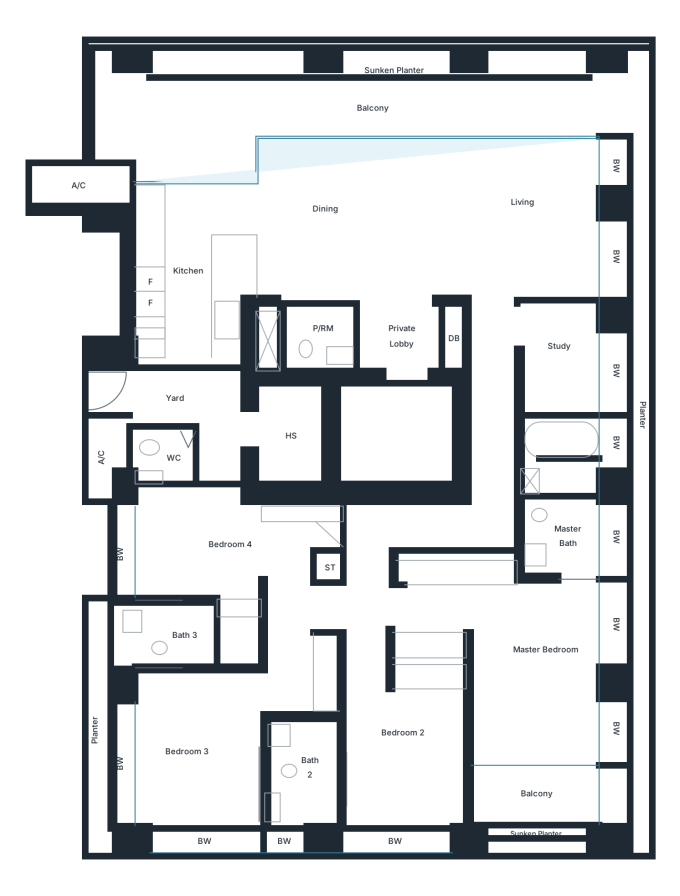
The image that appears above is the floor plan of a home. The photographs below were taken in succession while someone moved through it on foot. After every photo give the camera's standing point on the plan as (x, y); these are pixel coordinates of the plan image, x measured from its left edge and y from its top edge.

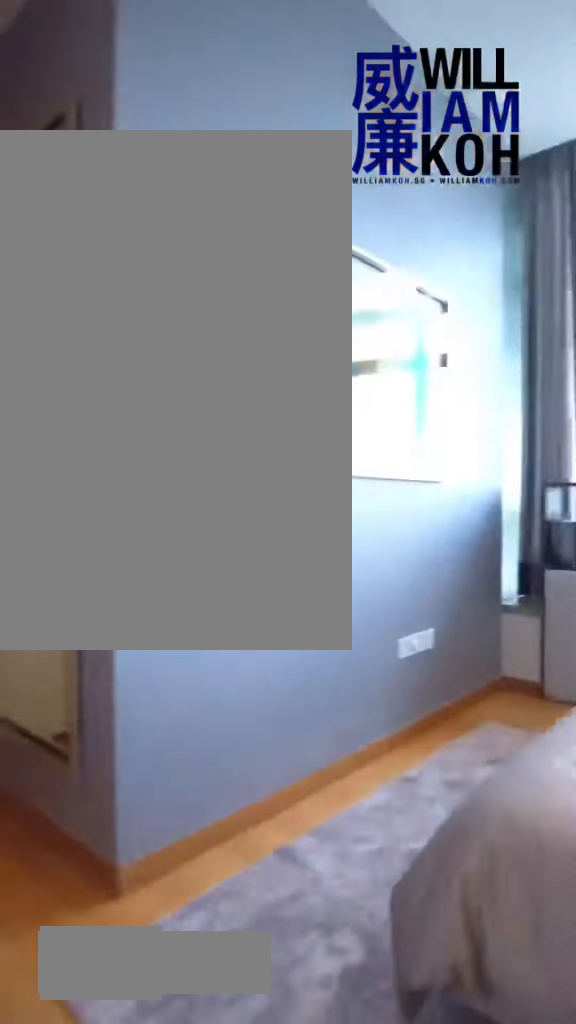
(197, 680)
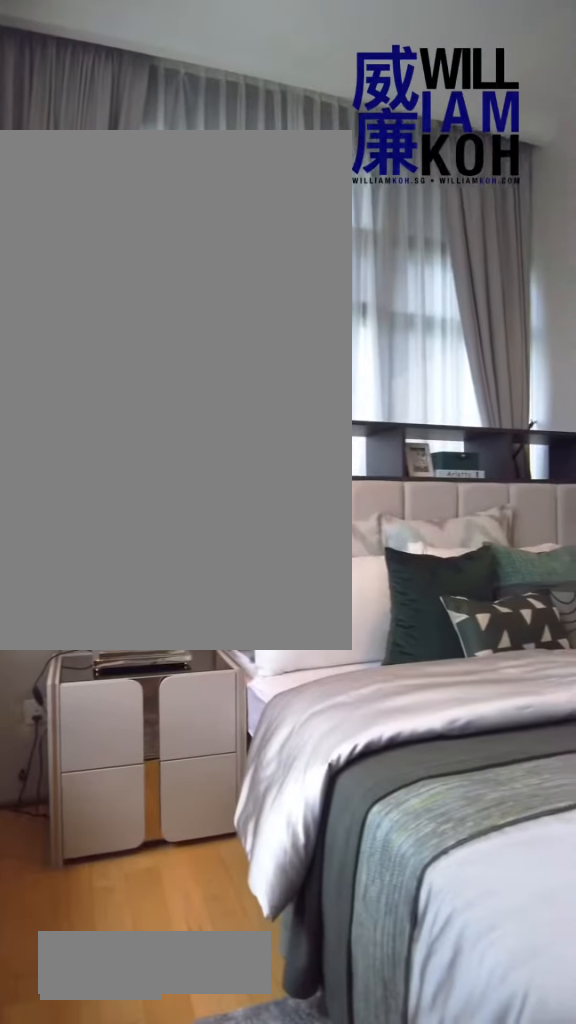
(236, 810)
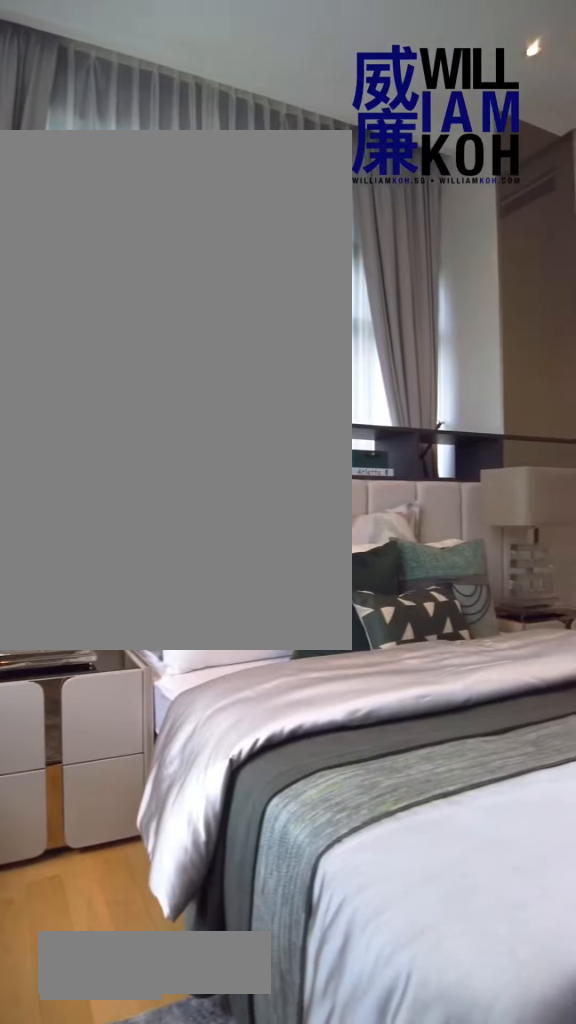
(236, 810)
